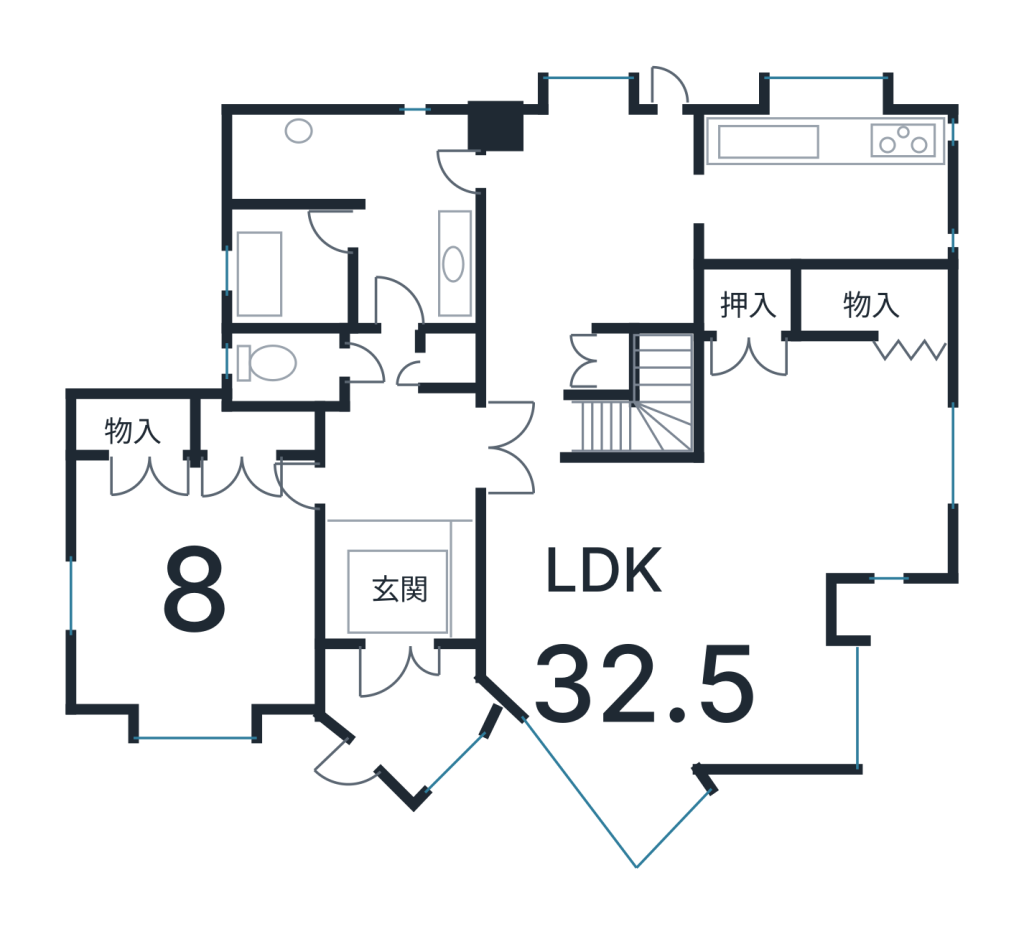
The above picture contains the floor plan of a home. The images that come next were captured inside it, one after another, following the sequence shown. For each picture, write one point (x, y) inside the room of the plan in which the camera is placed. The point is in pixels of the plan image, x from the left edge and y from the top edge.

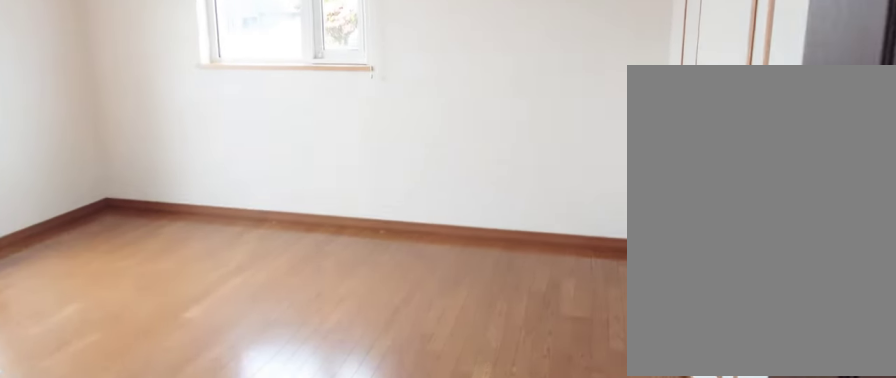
(187, 590)
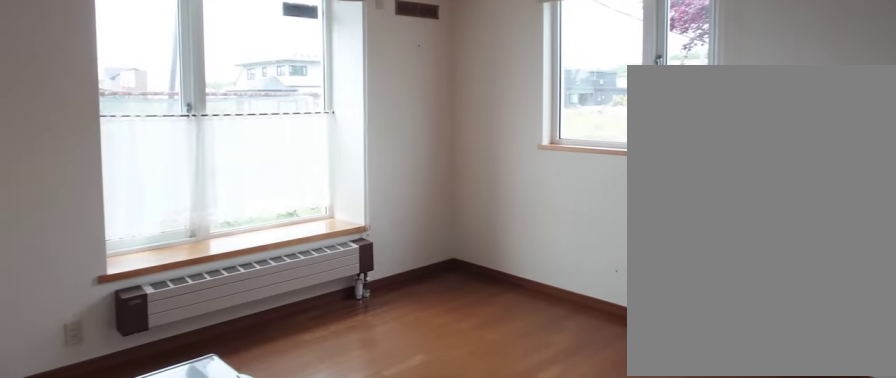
(187, 590)
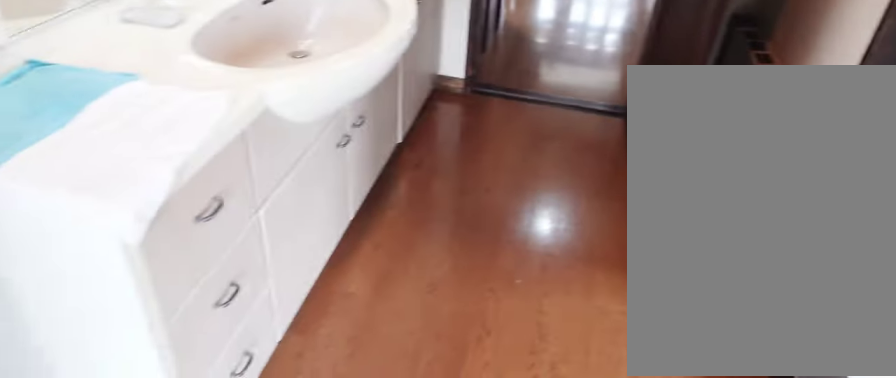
(402, 201)
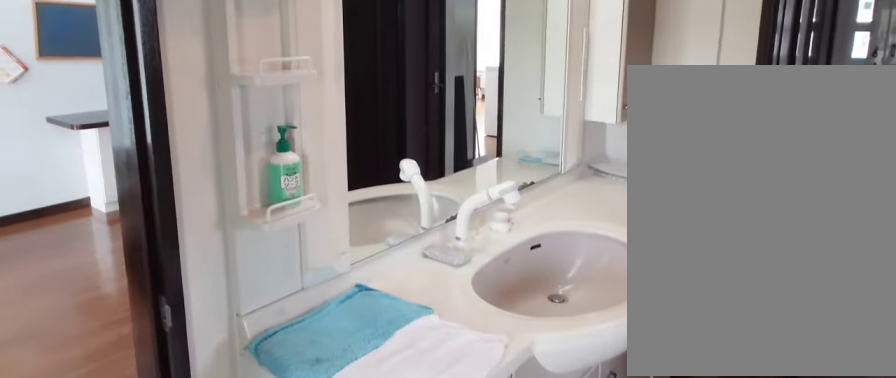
(402, 201)
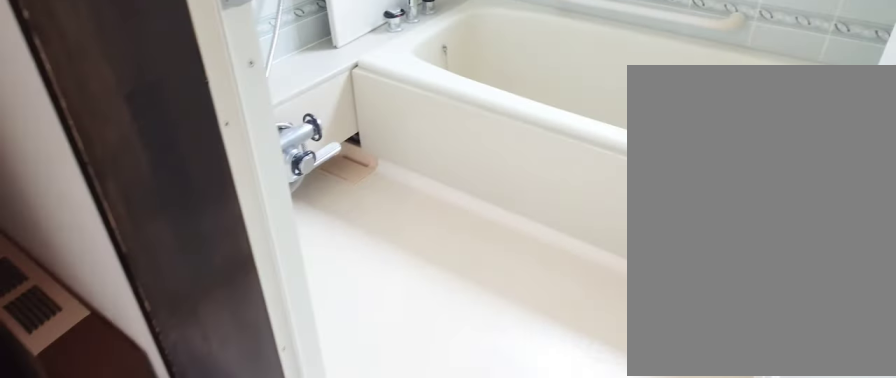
(278, 269)
